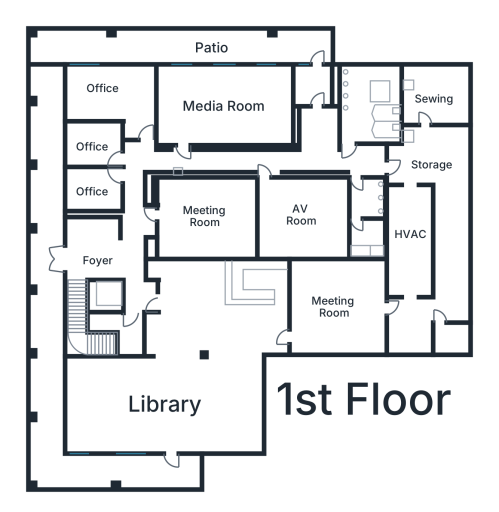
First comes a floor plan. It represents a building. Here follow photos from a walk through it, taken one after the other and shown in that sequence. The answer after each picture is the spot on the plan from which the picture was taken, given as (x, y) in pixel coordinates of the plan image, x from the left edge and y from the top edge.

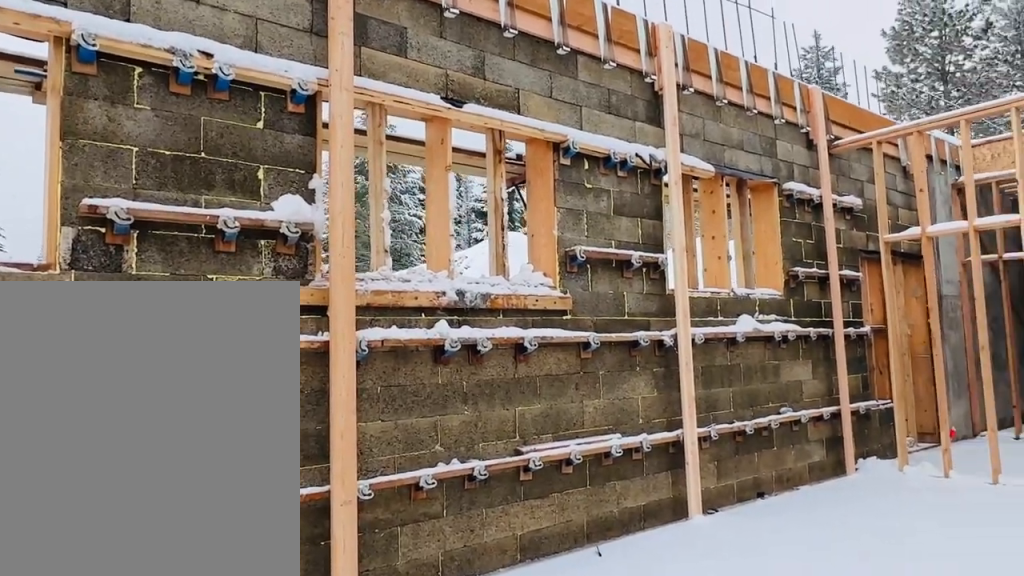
(194, 104)
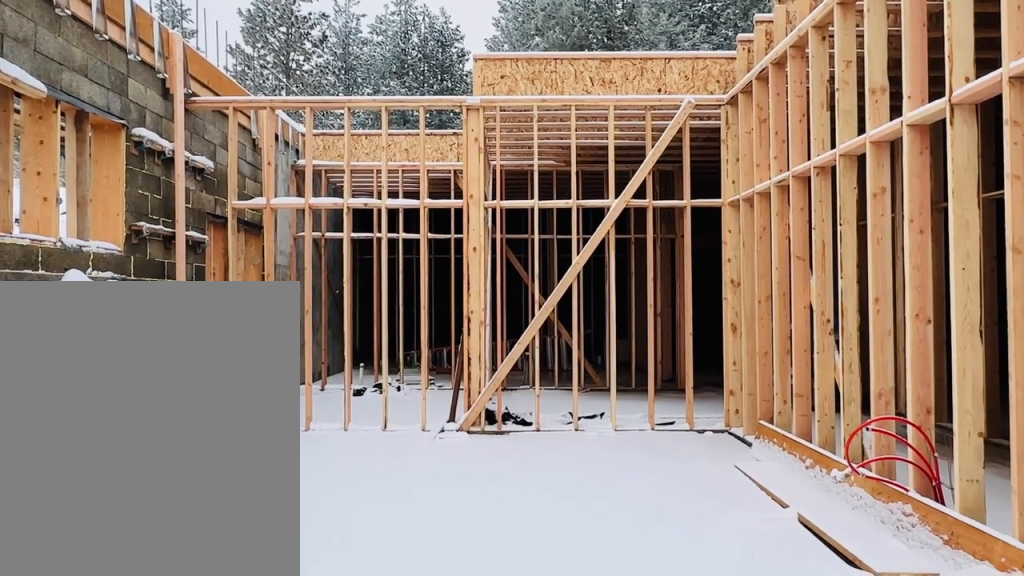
(195, 103)
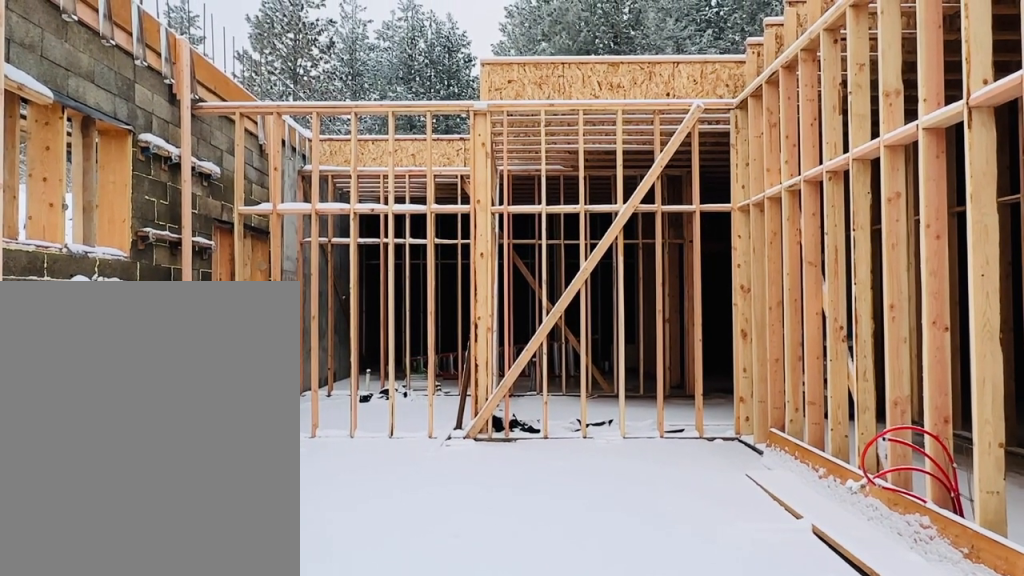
(195, 103)
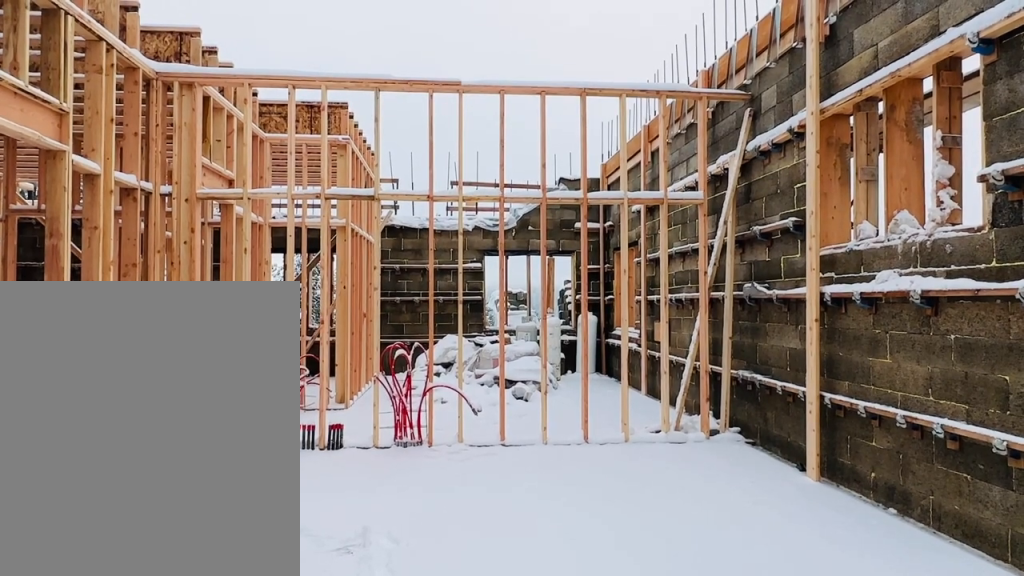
(278, 103)
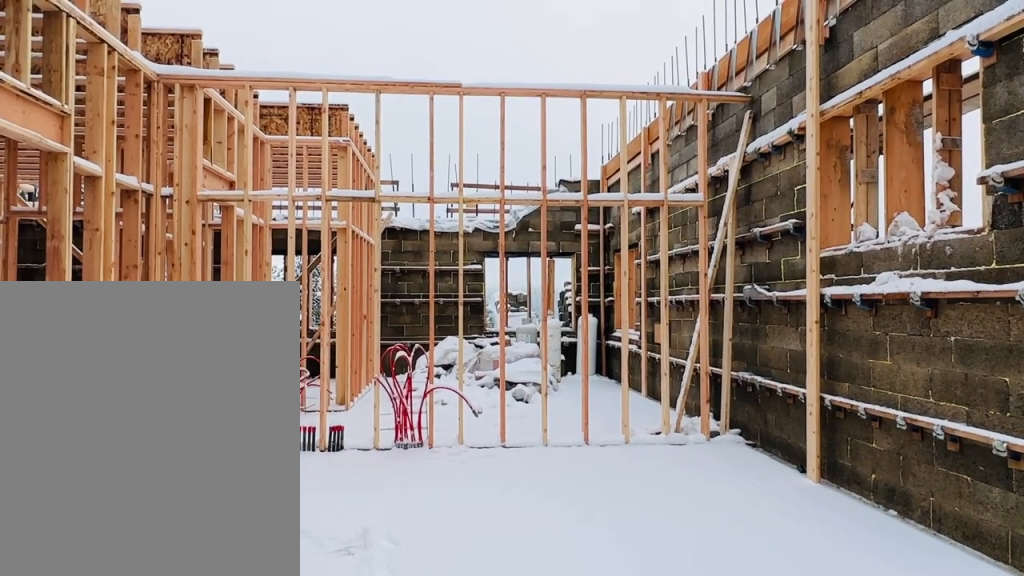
(278, 103)
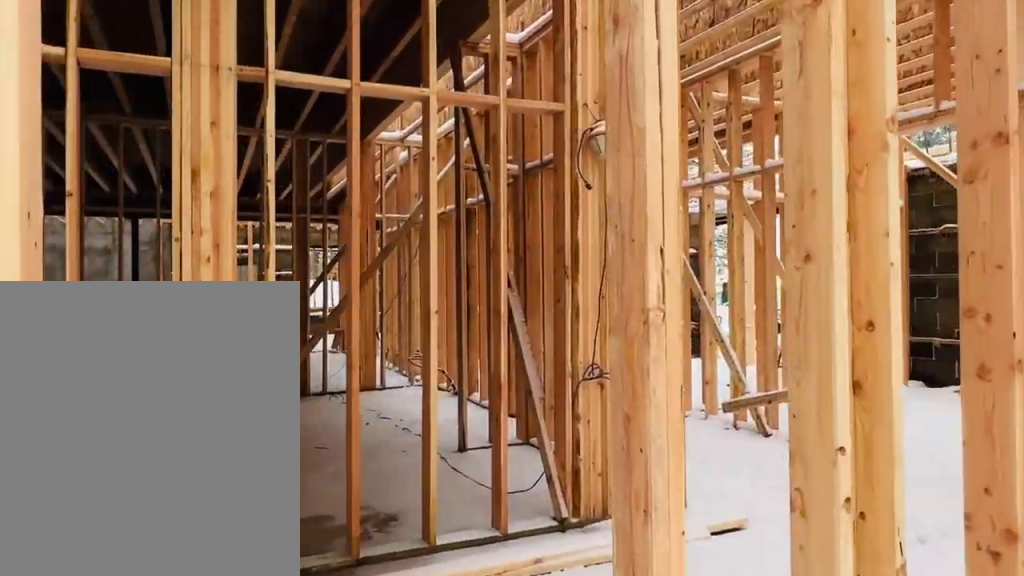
(185, 127)
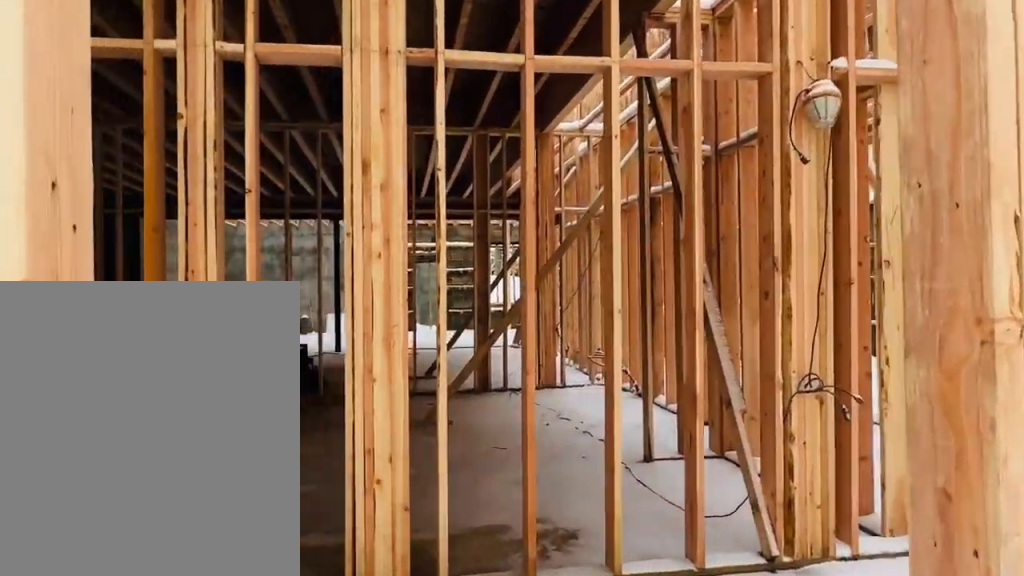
(184, 128)
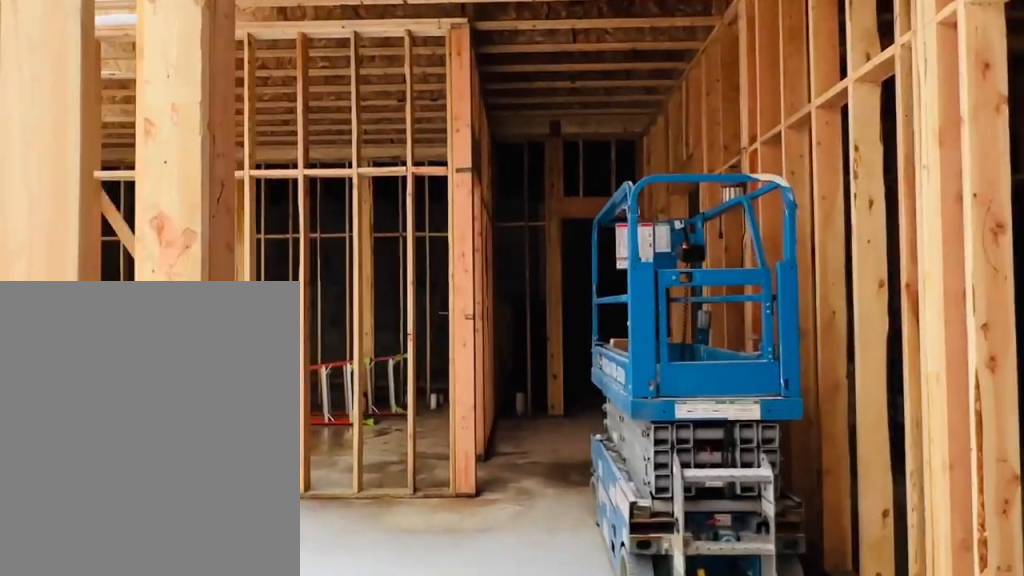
(278, 148)
